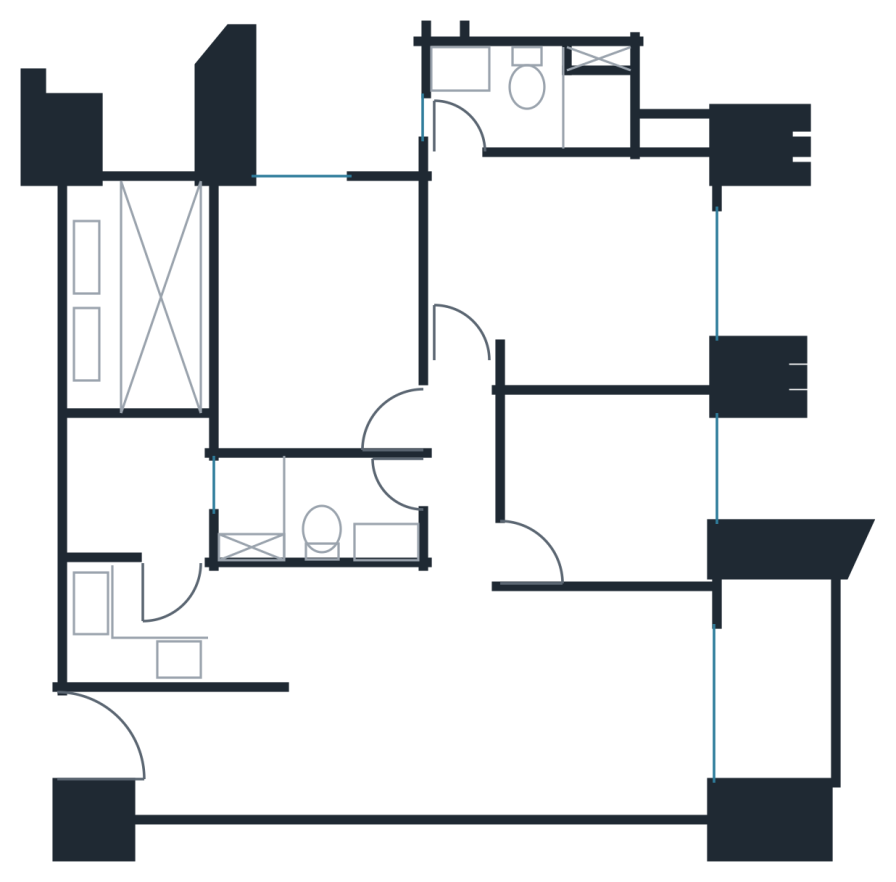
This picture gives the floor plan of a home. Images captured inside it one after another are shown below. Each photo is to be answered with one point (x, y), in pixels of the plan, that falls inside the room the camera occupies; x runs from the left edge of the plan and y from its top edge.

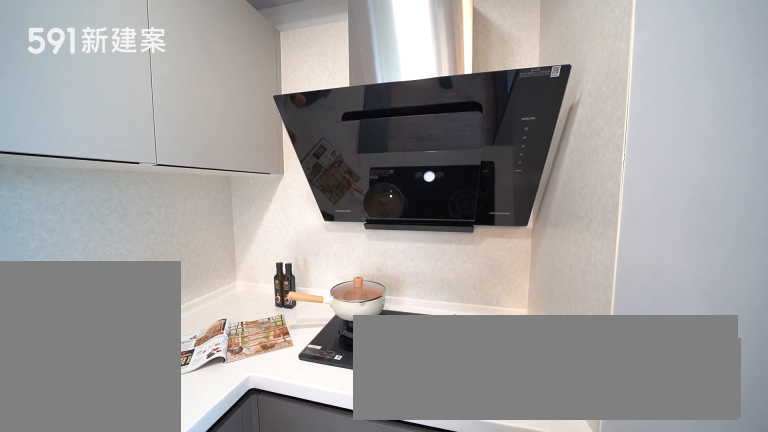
(180, 626)
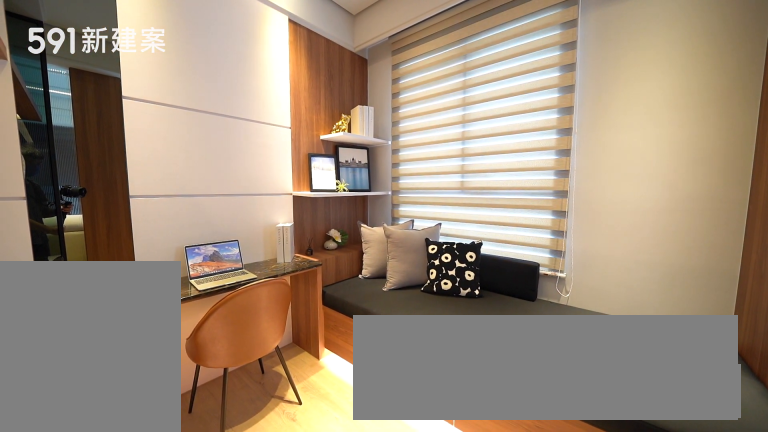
(611, 488)
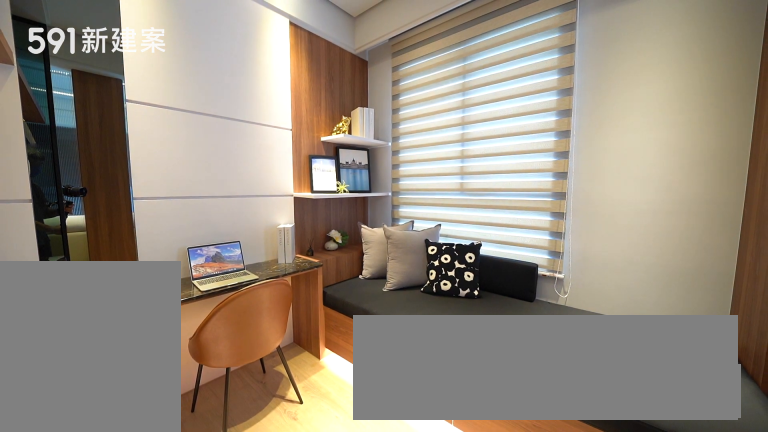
(611, 488)
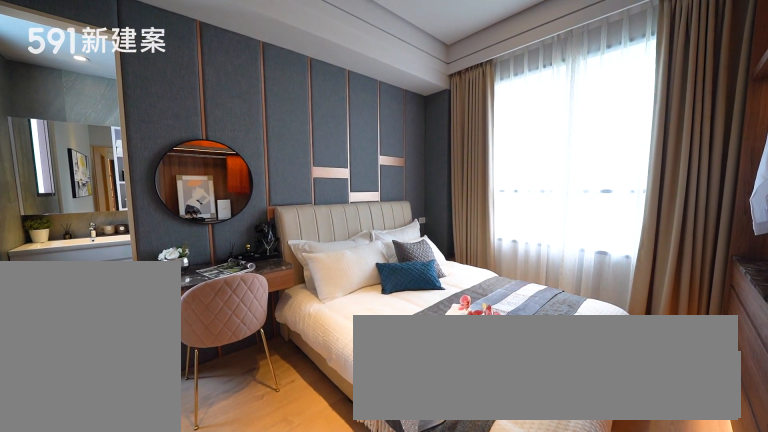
(576, 264)
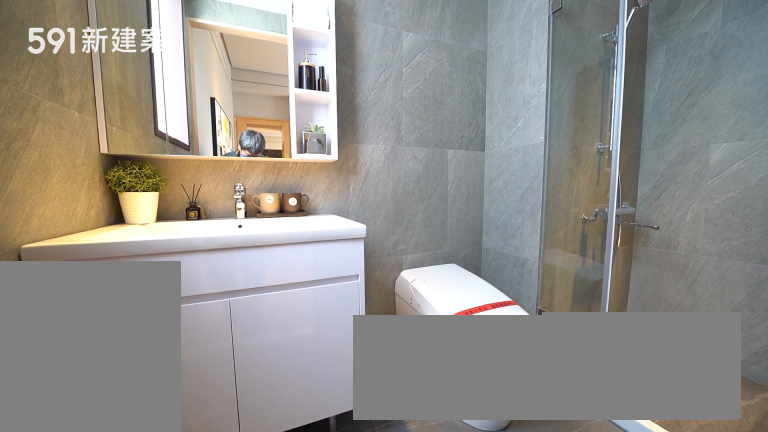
(530, 92)
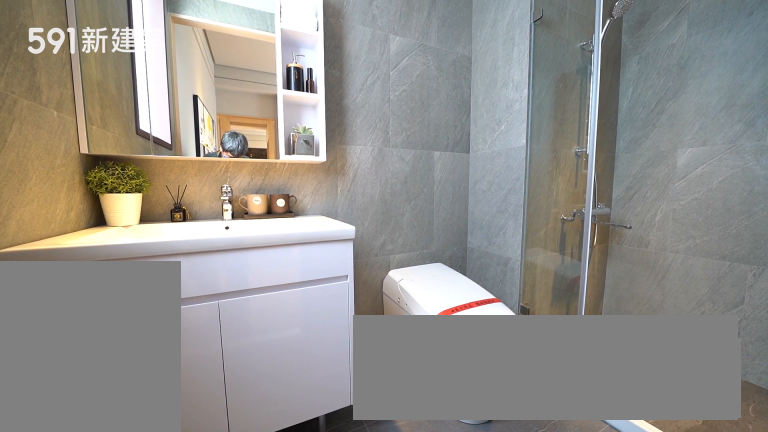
(530, 92)
